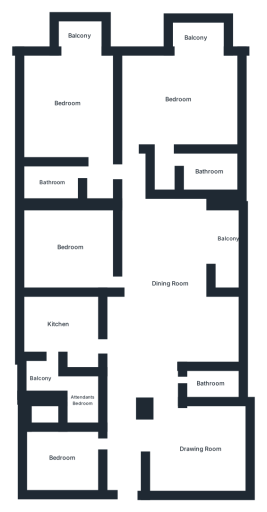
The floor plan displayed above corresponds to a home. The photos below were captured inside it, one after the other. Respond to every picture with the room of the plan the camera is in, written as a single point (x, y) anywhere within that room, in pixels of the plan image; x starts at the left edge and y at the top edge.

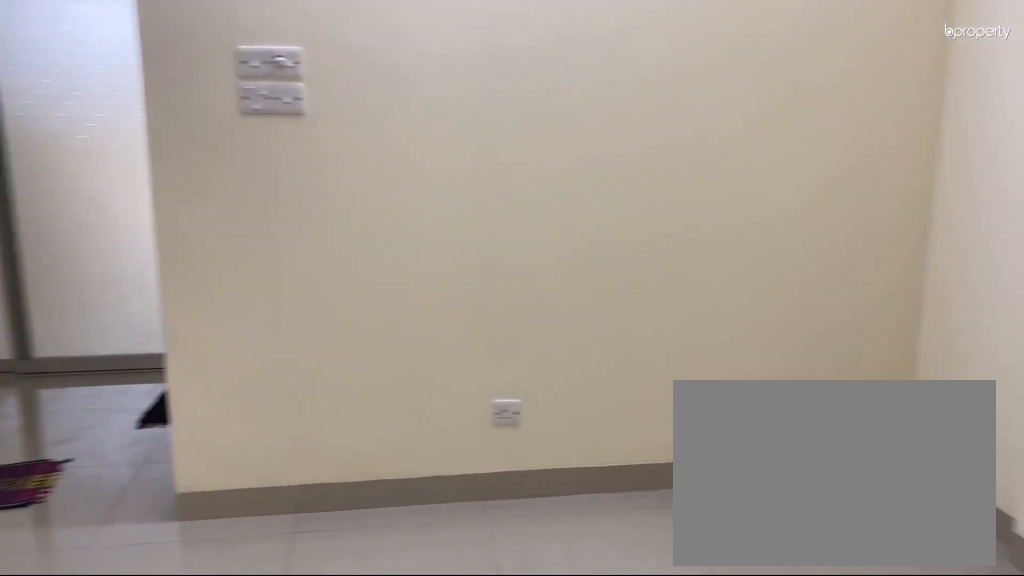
(198, 447)
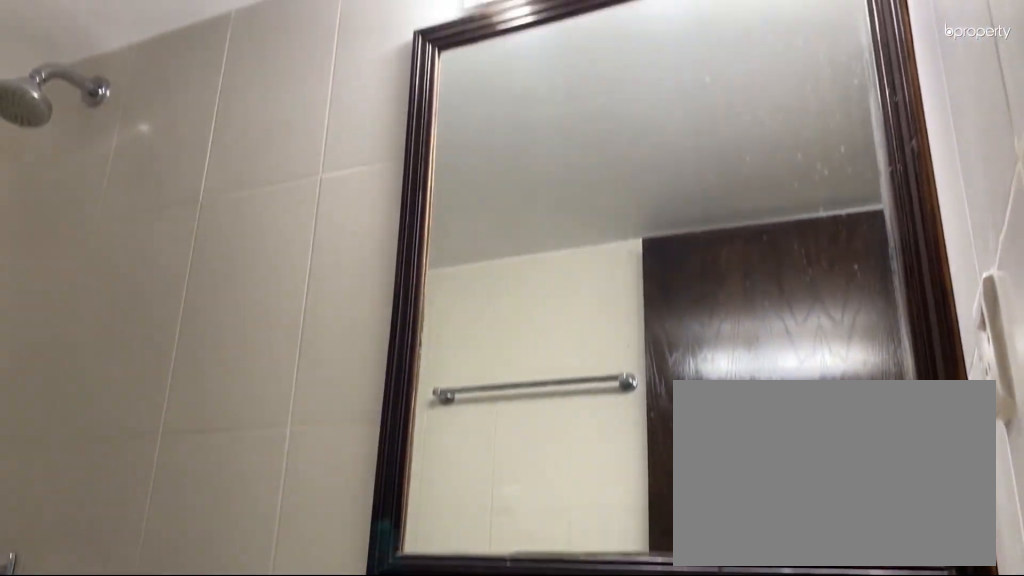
(209, 382)
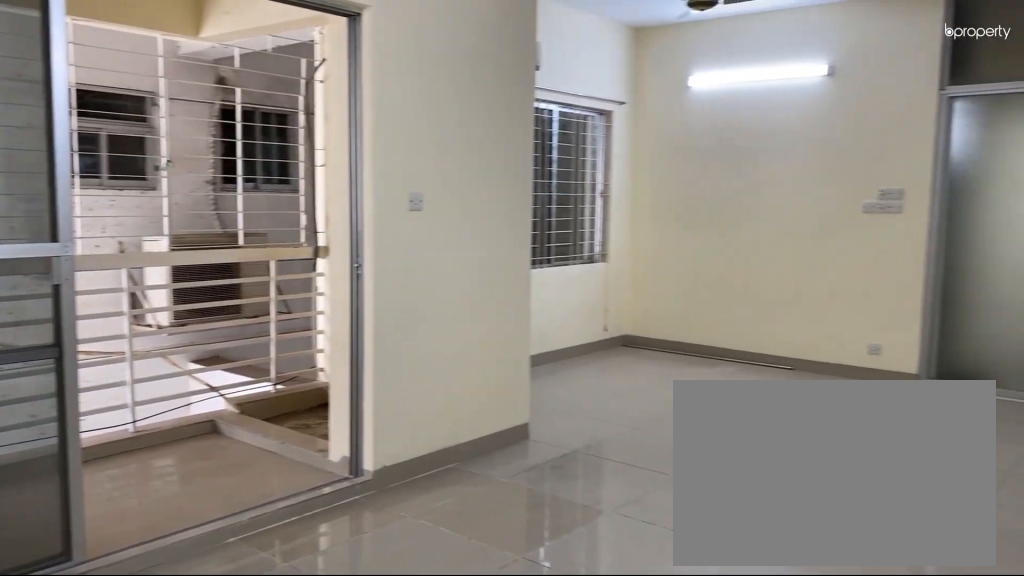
(169, 284)
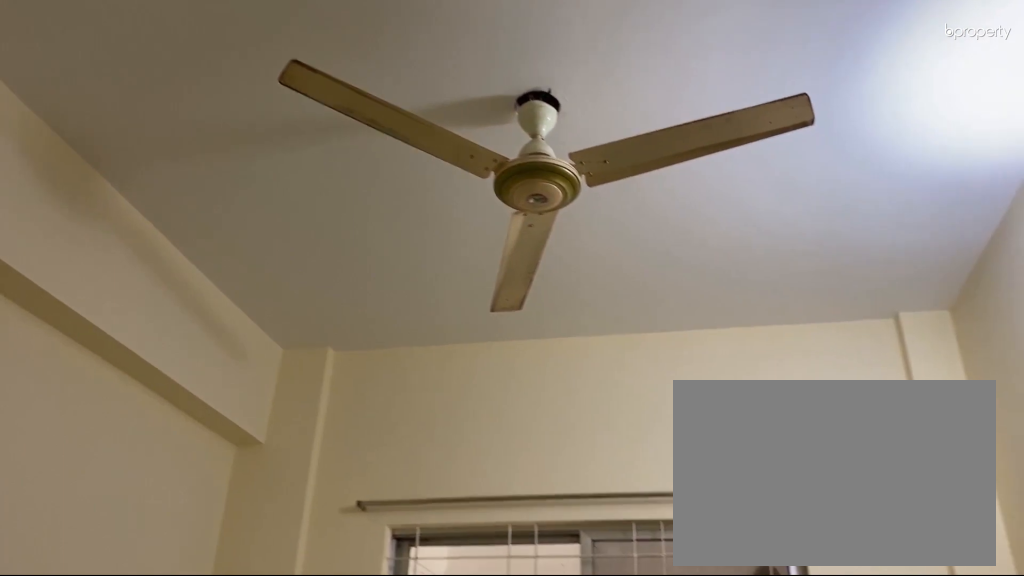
(61, 457)
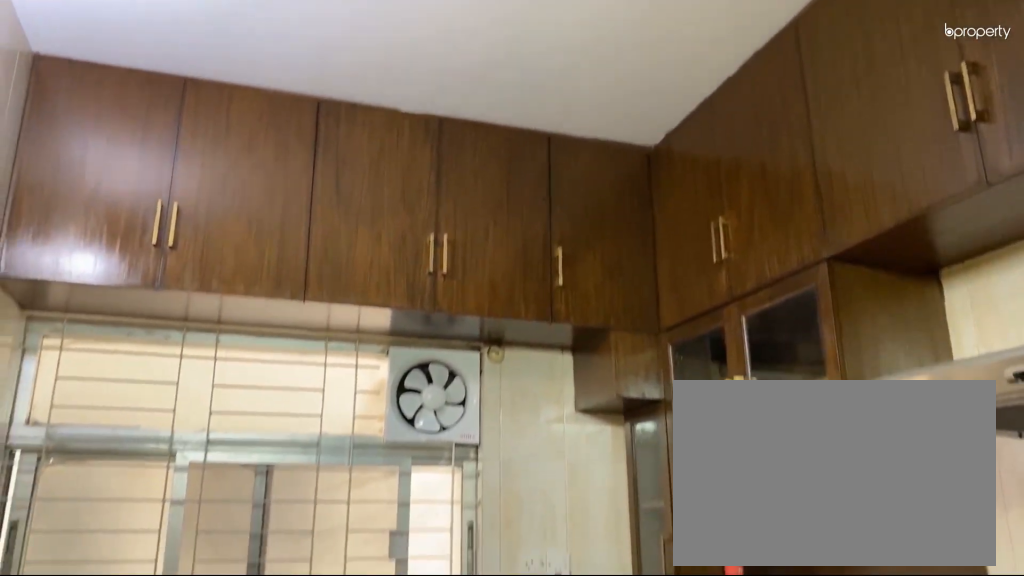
(59, 323)
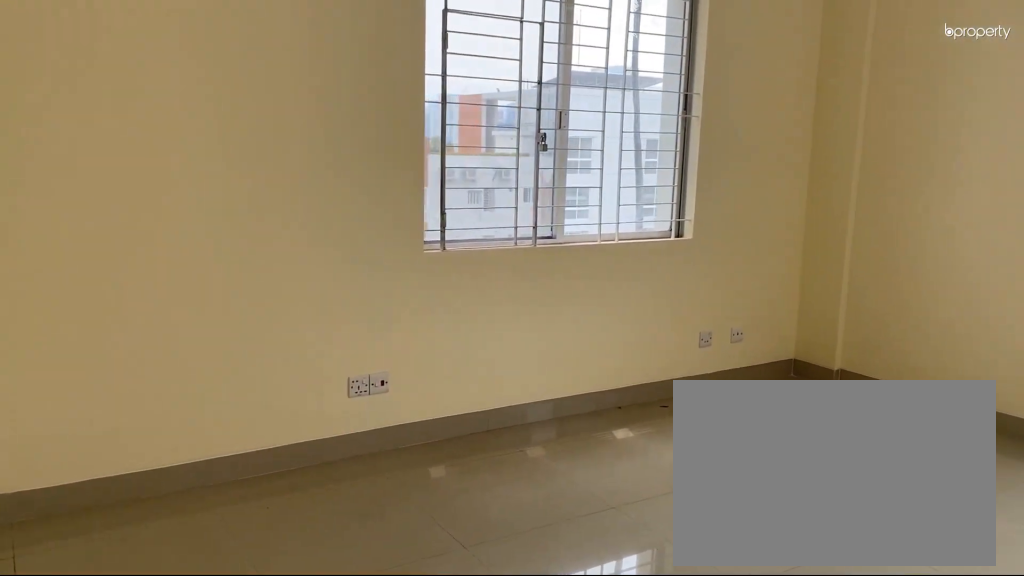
(67, 106)
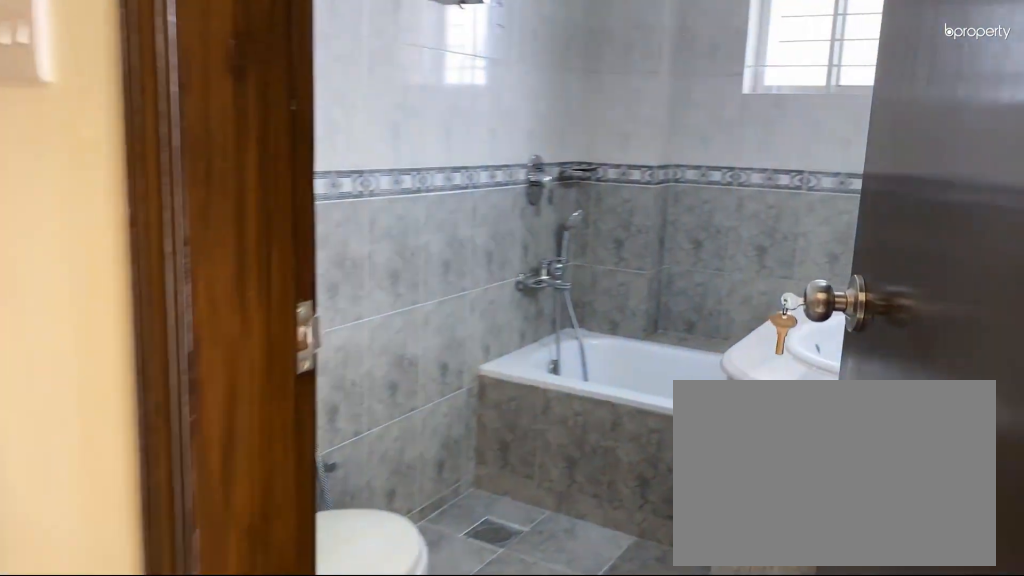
(56, 180)
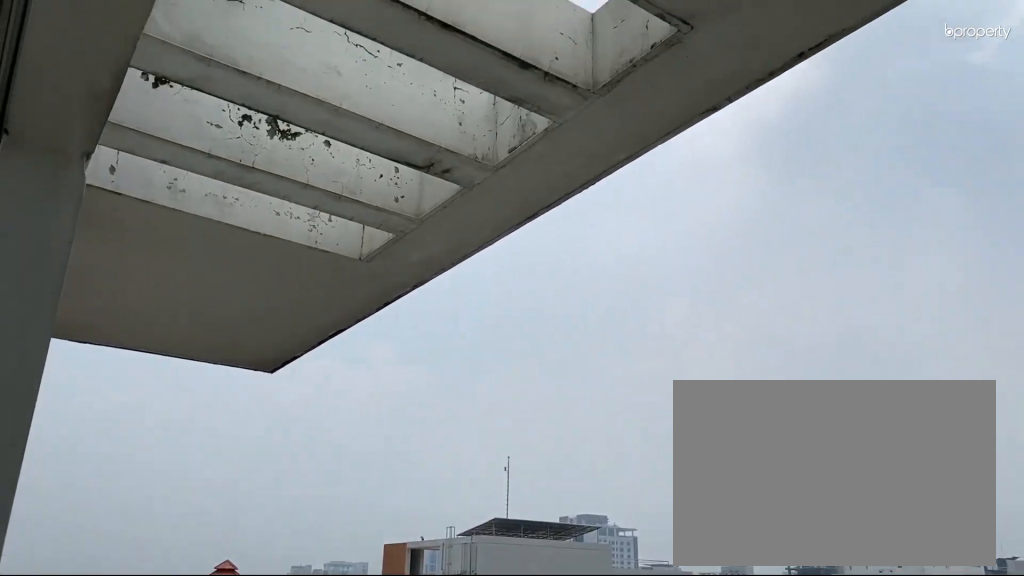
(80, 36)
